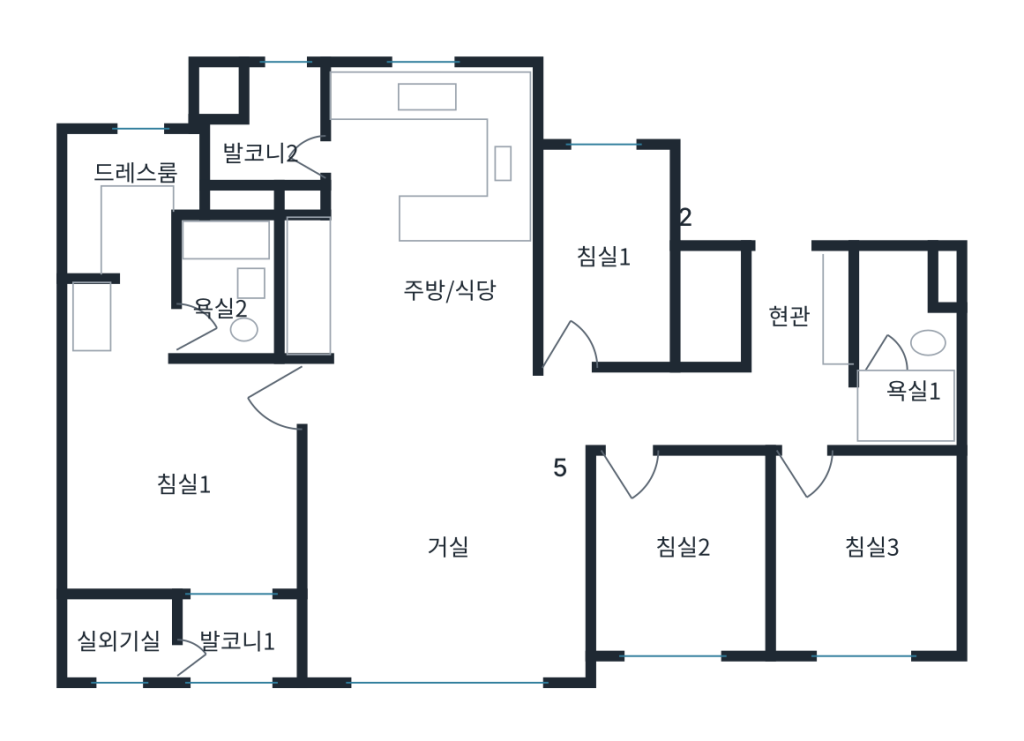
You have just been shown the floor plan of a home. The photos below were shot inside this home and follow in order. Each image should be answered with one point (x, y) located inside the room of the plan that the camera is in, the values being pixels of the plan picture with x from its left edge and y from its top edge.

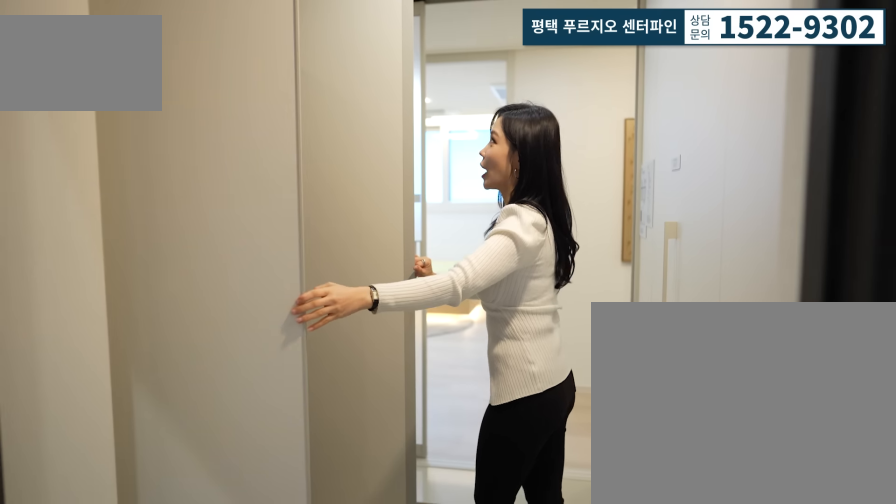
(771, 287)
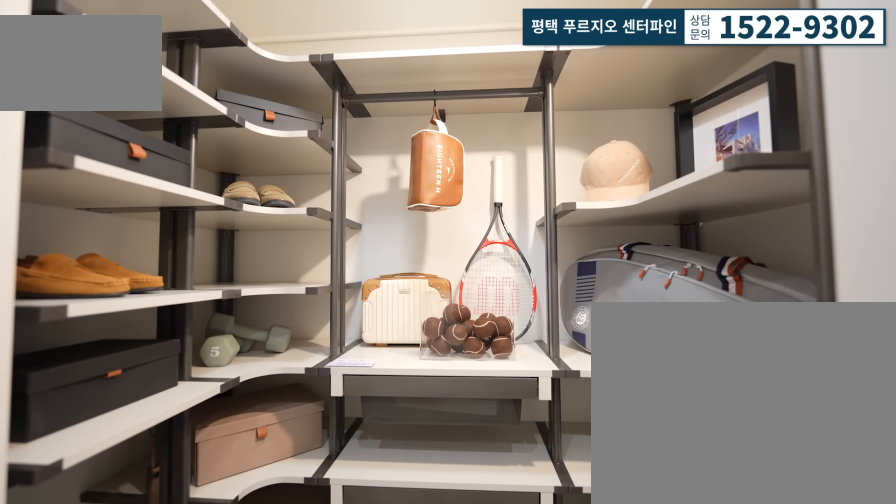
(774, 304)
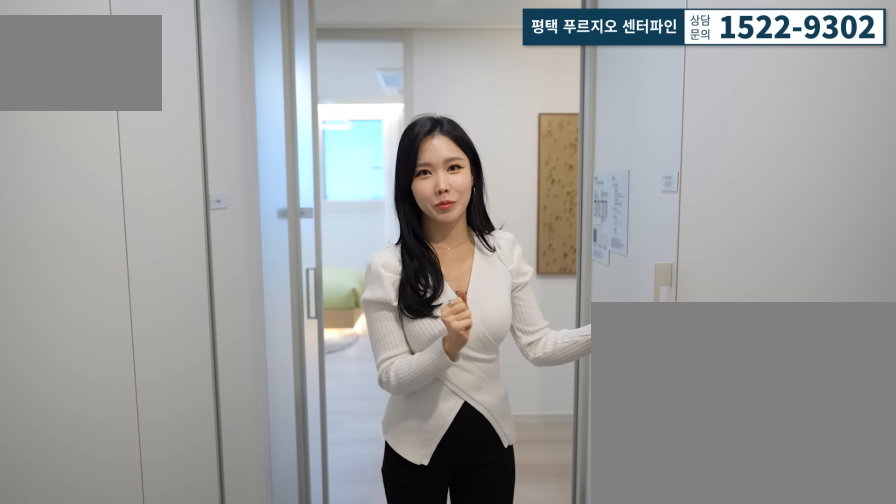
(774, 305)
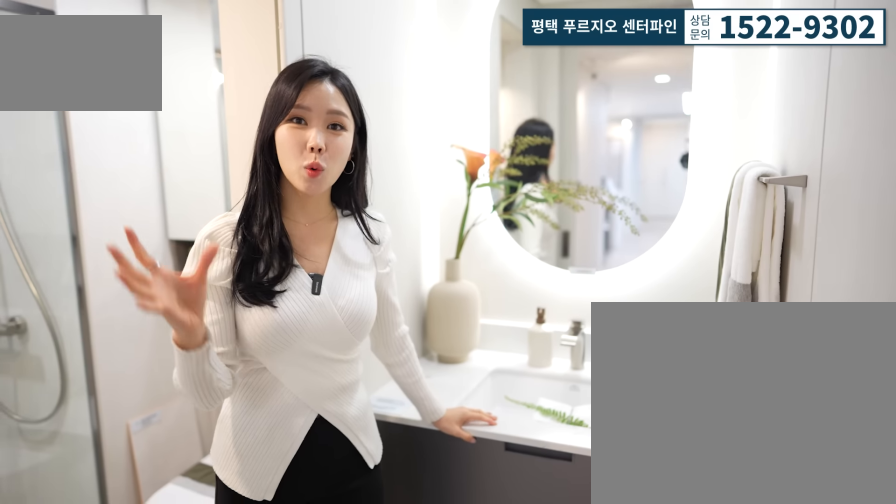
(890, 380)
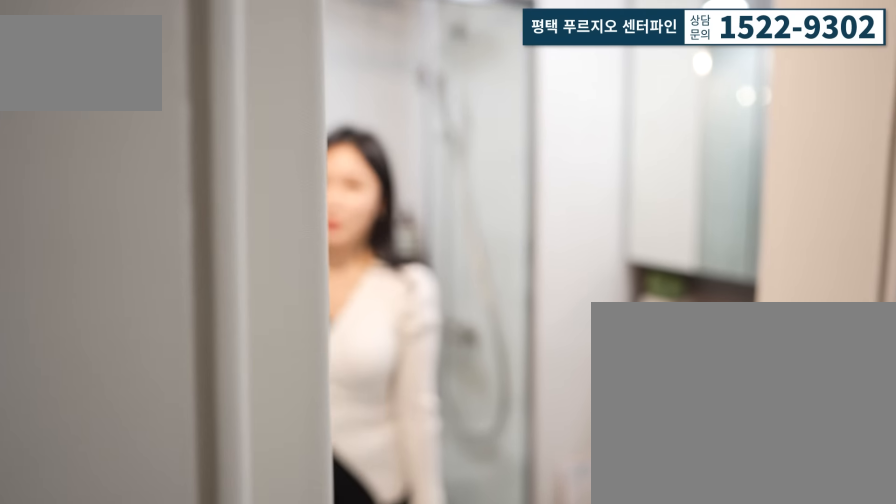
(890, 381)
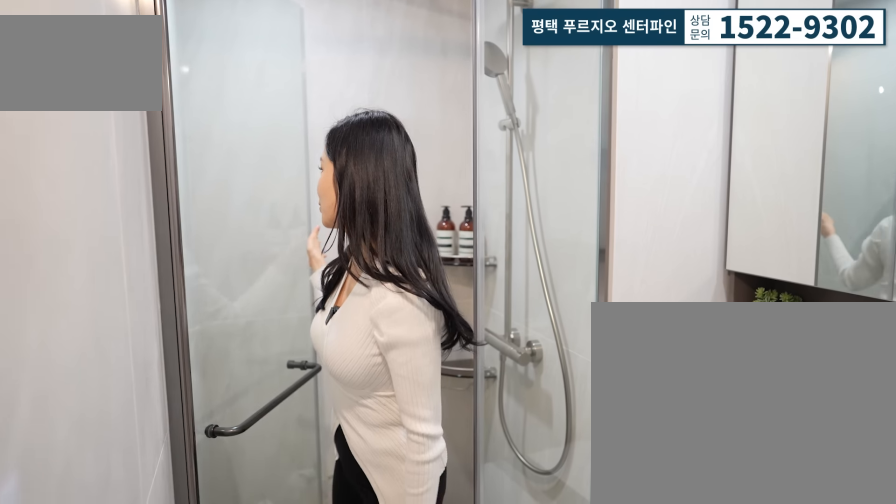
(925, 407)
